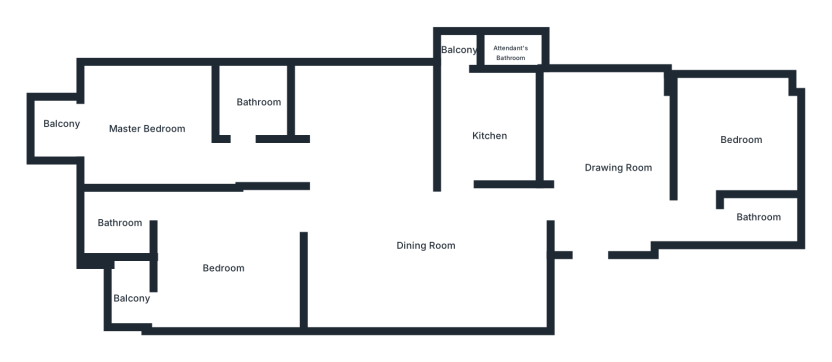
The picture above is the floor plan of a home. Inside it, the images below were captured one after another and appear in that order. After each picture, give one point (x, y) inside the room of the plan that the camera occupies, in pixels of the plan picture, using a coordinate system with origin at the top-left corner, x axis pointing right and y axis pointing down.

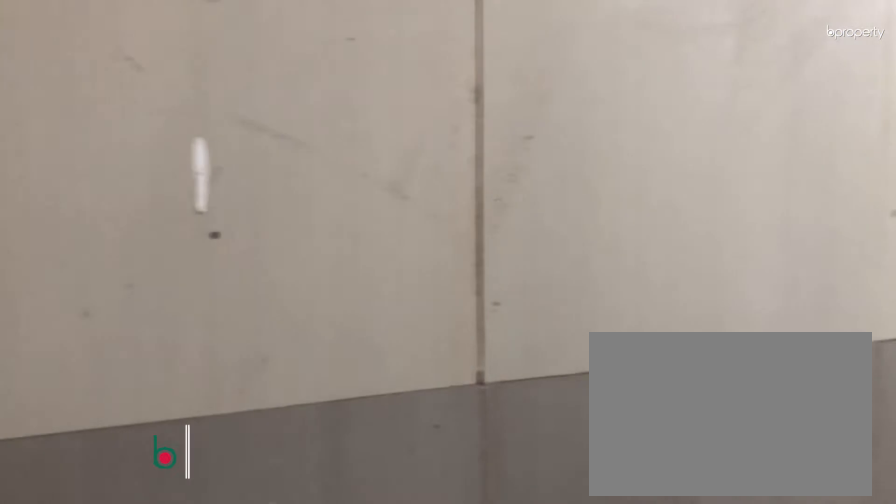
(759, 217)
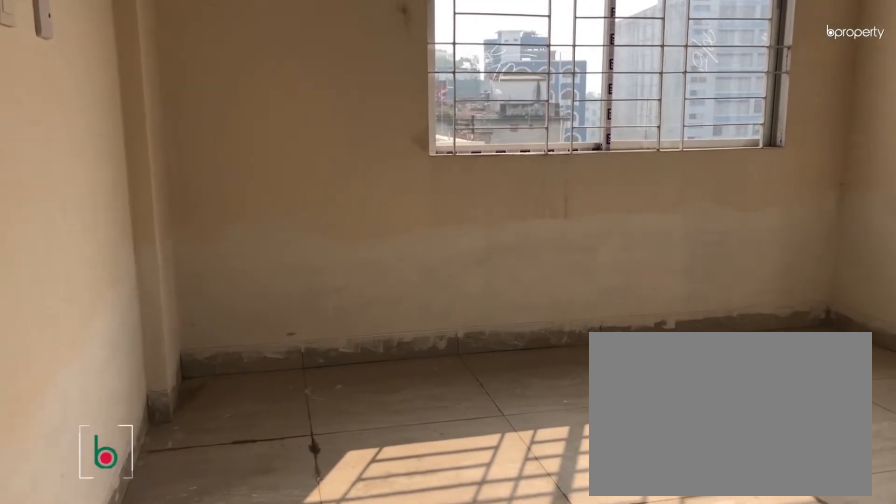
(744, 139)
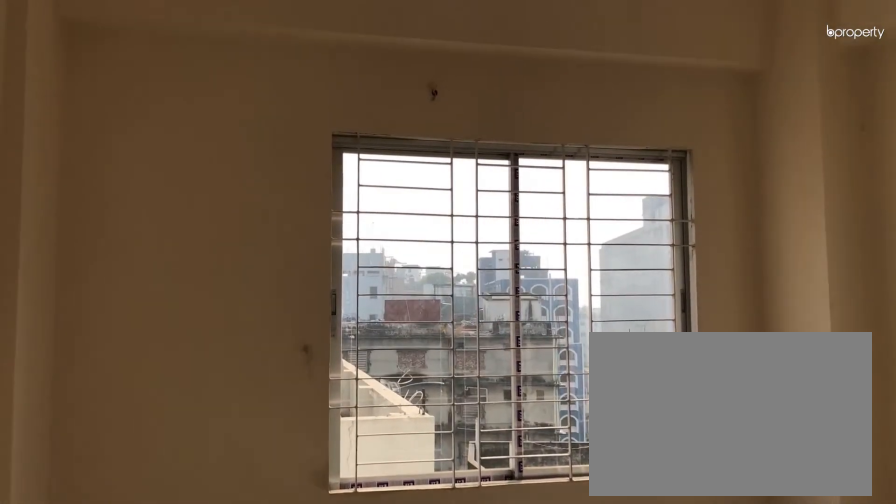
(744, 139)
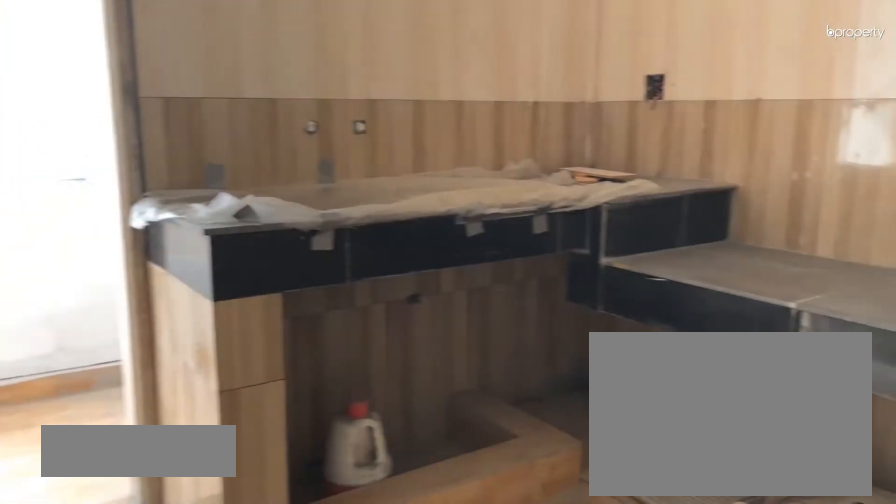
(491, 137)
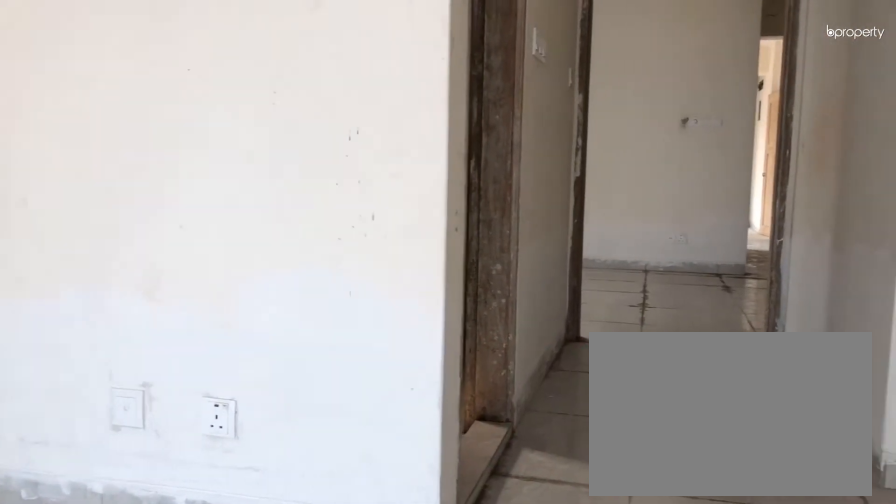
(143, 131)
